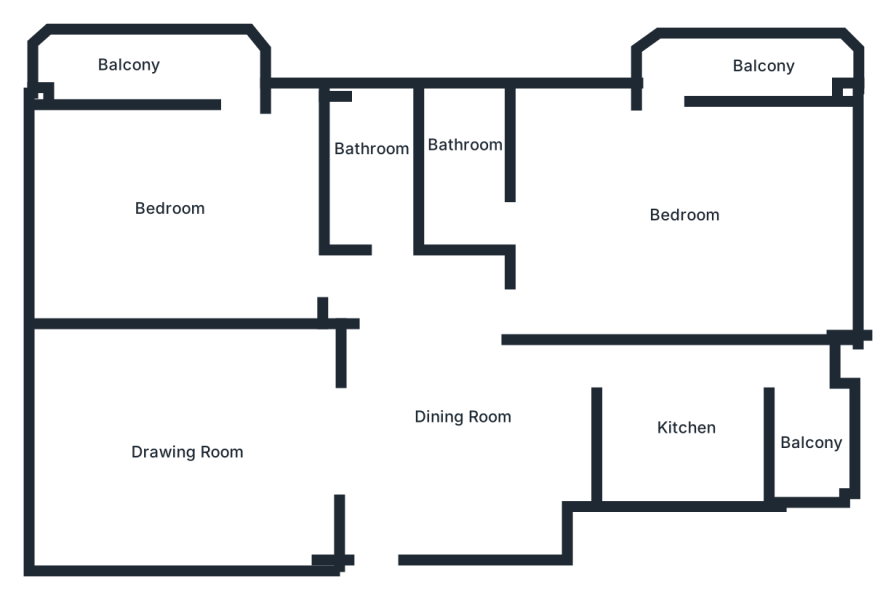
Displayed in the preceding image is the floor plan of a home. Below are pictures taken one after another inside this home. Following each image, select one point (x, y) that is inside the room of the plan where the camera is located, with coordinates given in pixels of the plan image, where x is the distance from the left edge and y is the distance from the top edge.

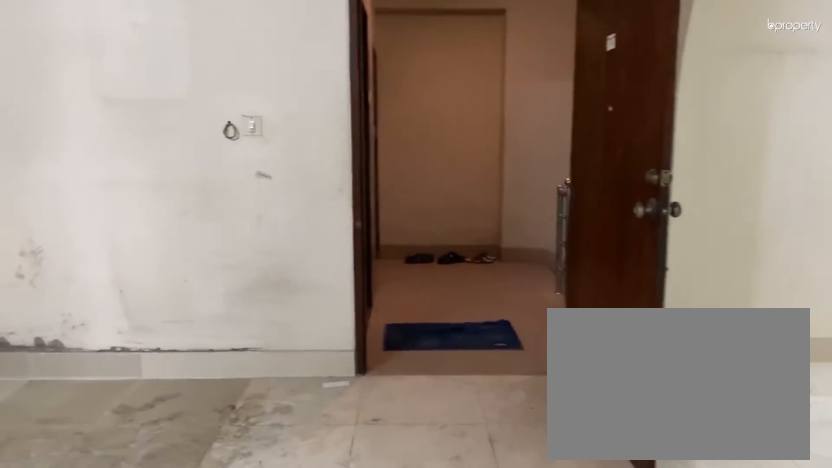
(454, 404)
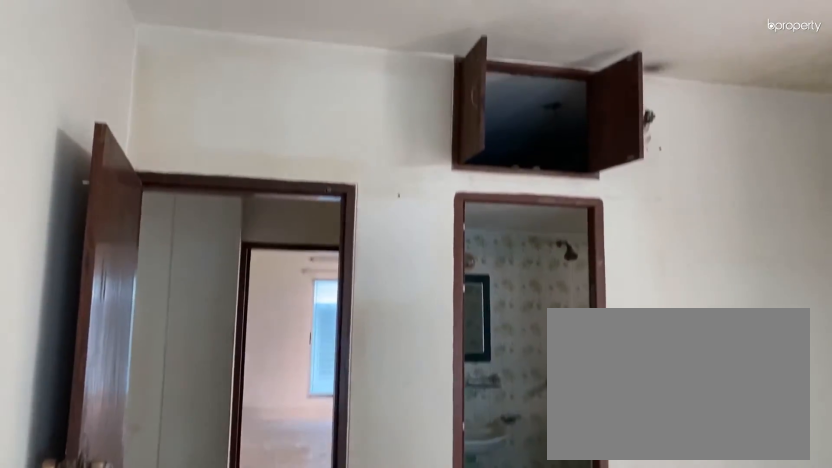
(685, 204)
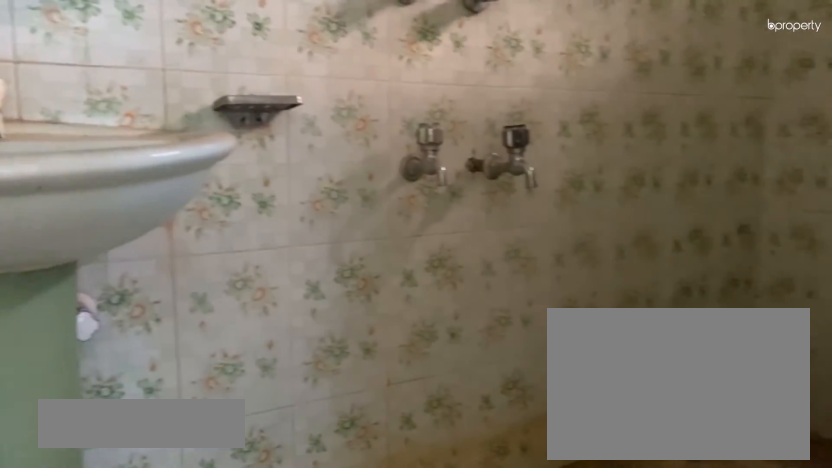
(461, 155)
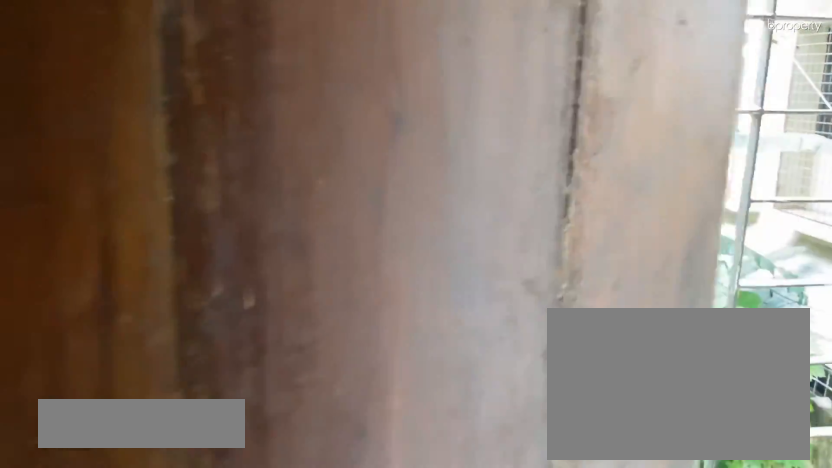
(734, 60)
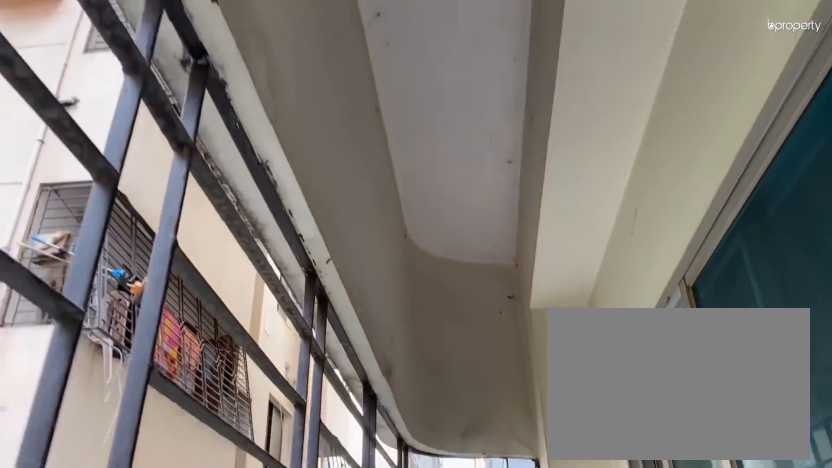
(734, 60)
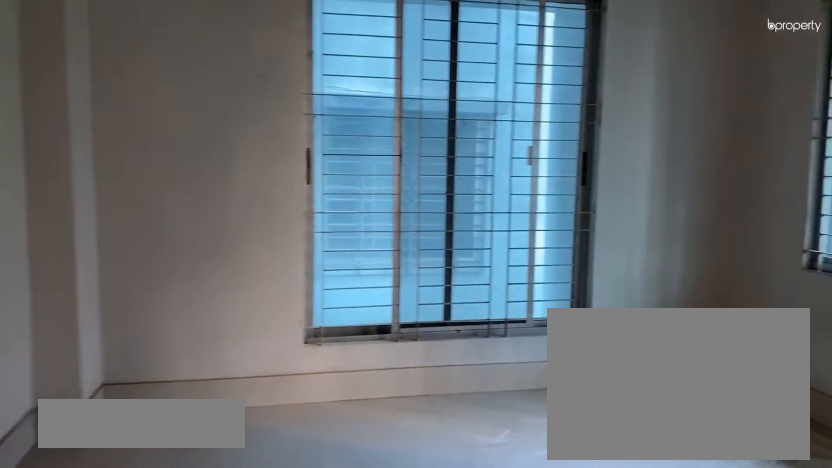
(158, 195)
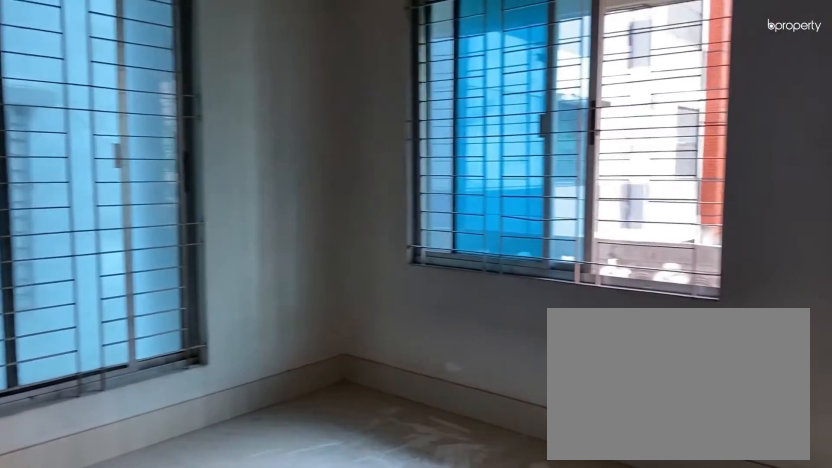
(158, 195)
